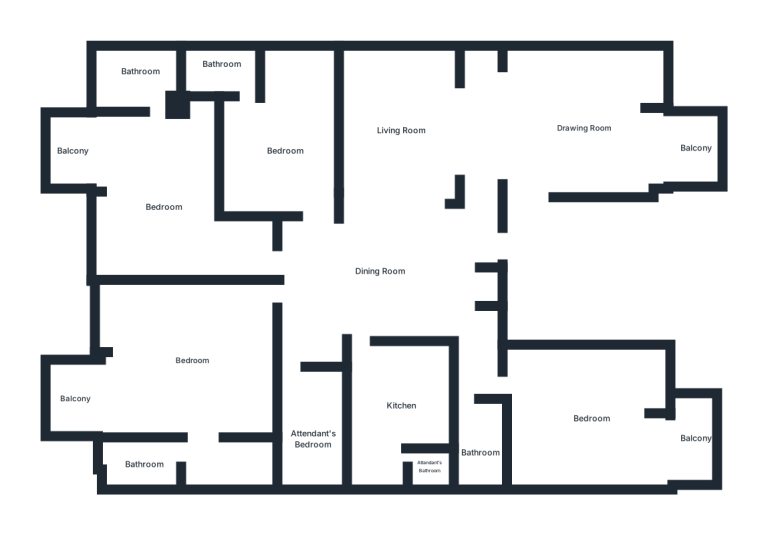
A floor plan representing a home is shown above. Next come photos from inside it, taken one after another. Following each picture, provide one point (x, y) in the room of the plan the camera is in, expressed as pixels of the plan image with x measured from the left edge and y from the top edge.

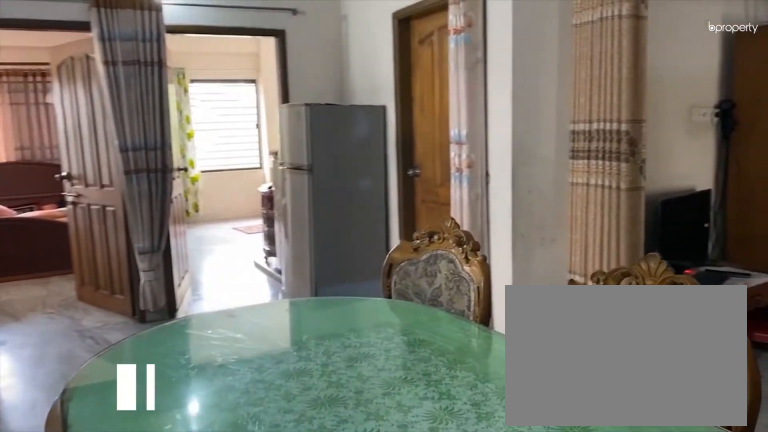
(379, 276)
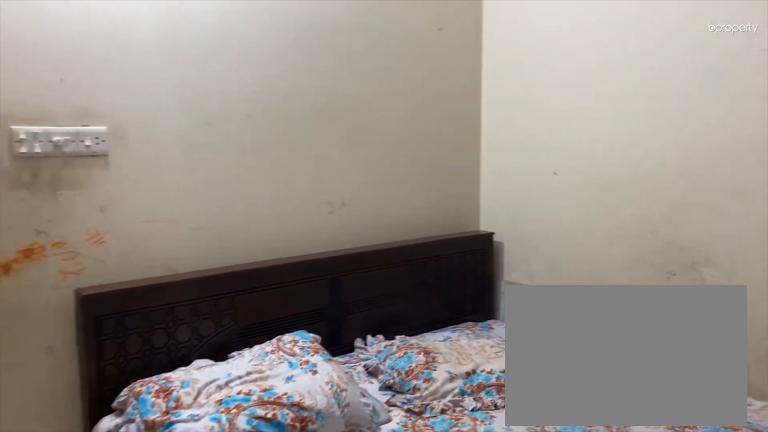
(289, 152)
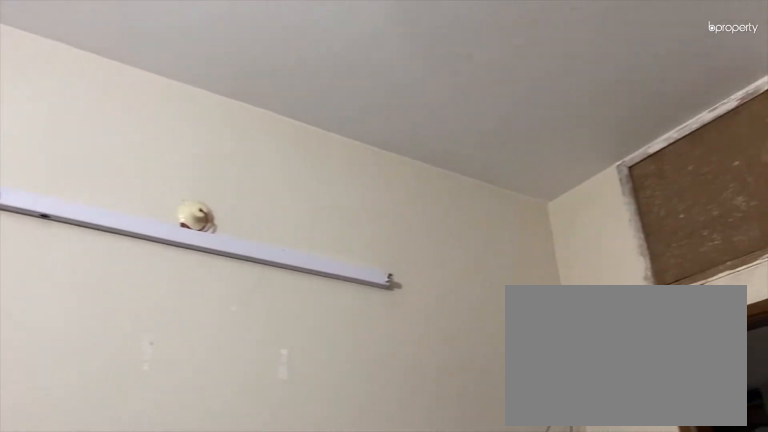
(288, 151)
